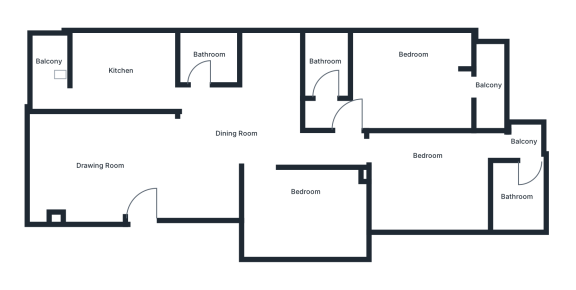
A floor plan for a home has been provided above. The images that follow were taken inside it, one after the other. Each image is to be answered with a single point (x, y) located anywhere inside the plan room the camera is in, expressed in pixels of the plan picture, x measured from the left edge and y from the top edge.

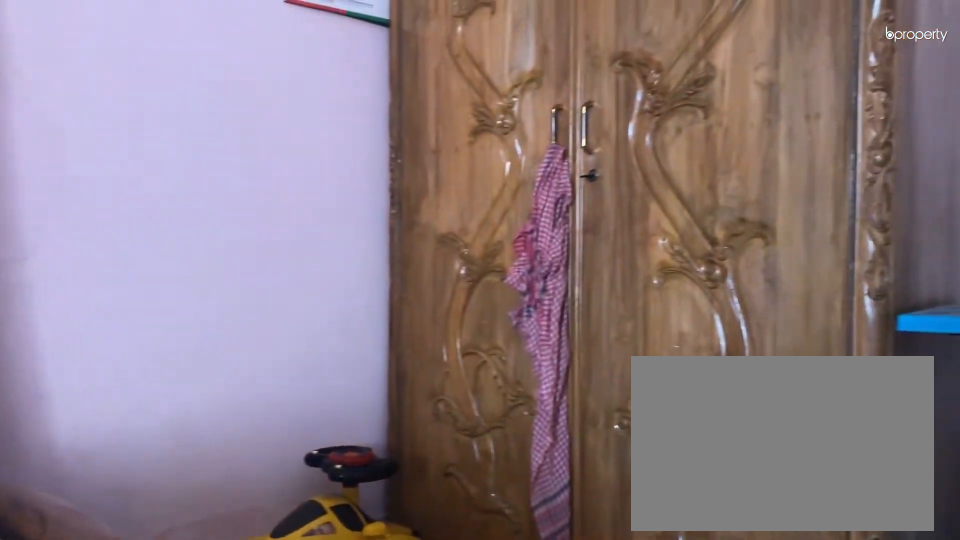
(427, 185)
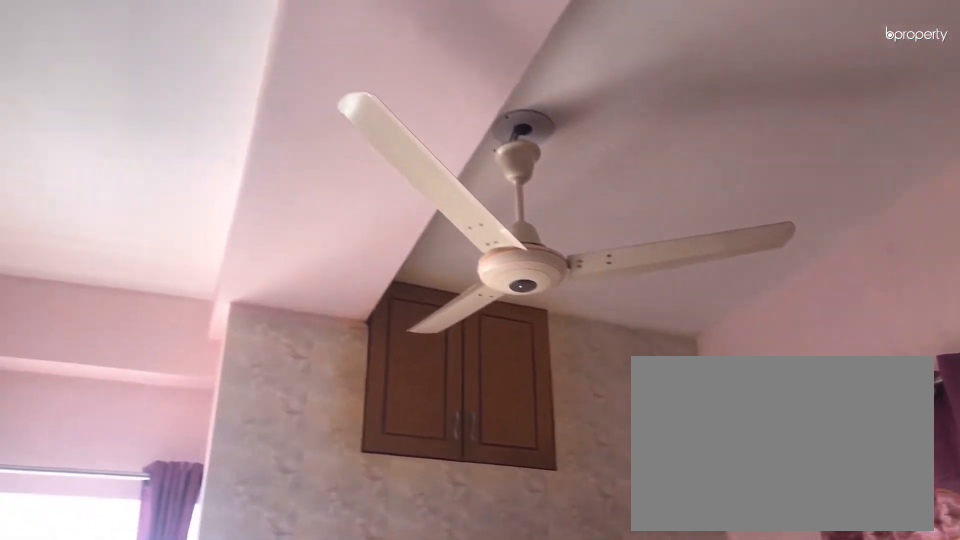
(428, 185)
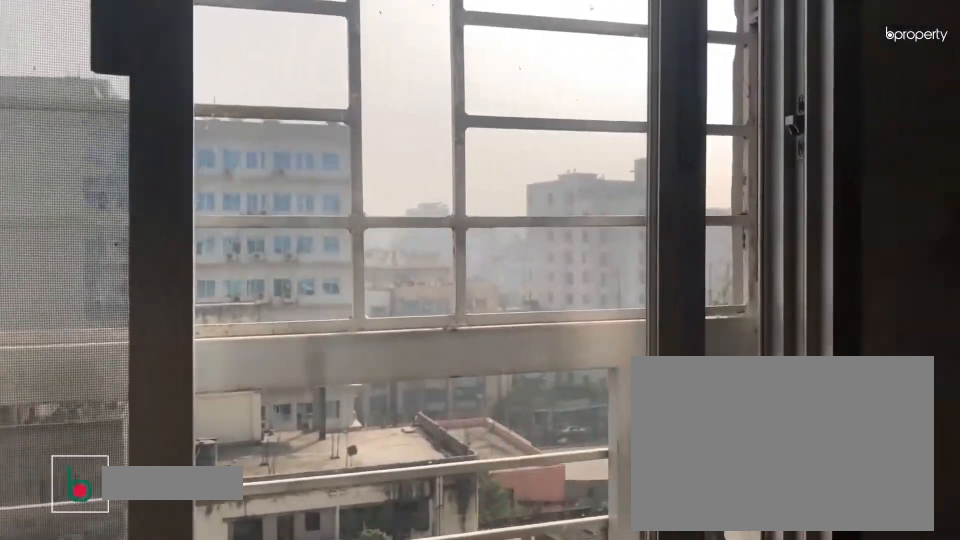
(526, 143)
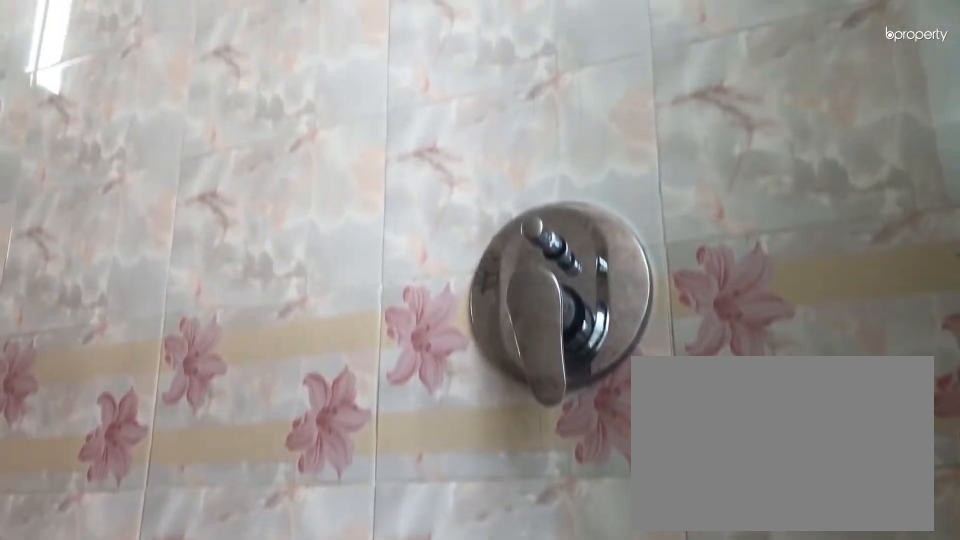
(516, 197)
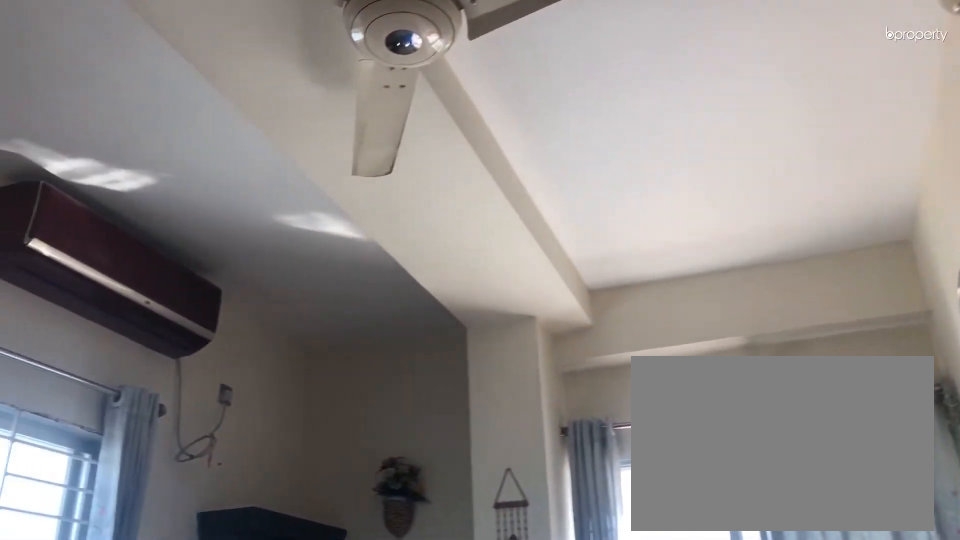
(413, 88)
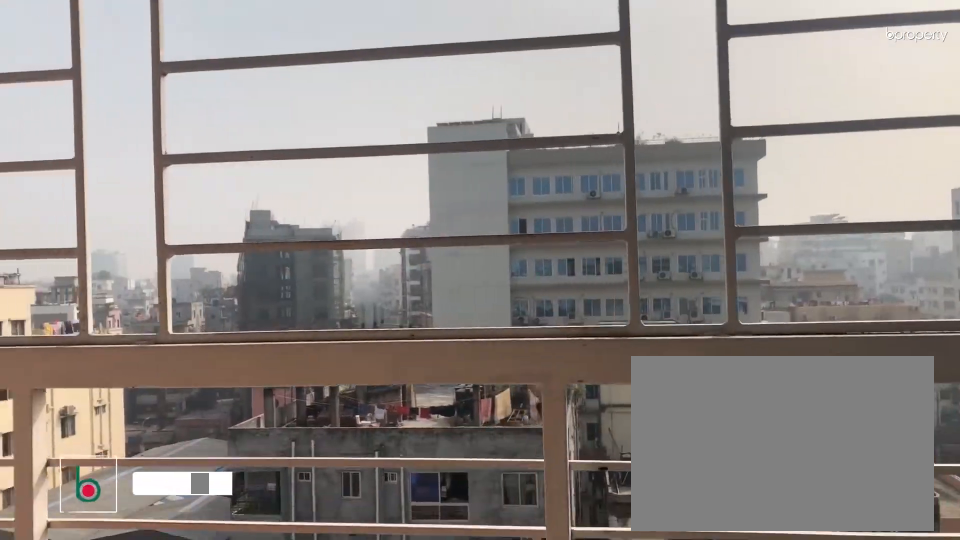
(488, 86)
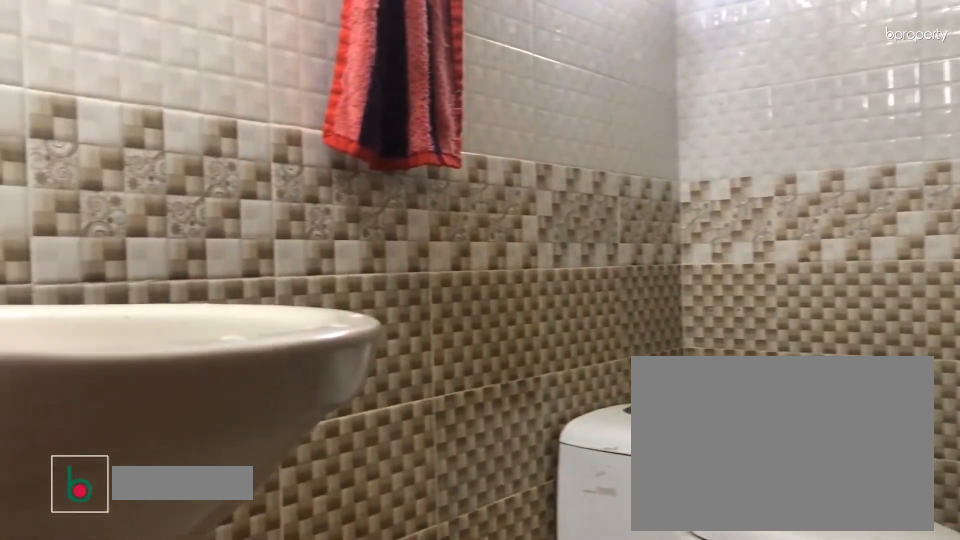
(324, 63)
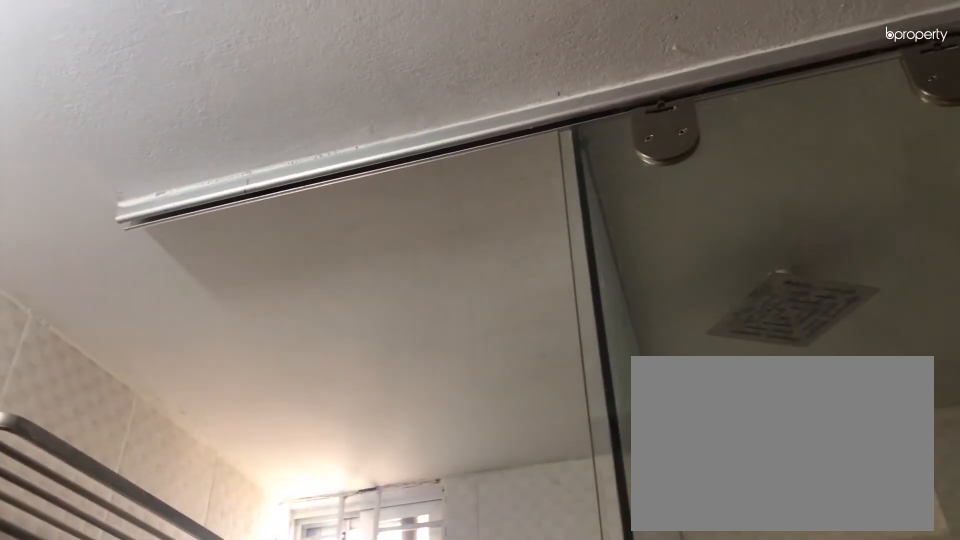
(324, 63)
